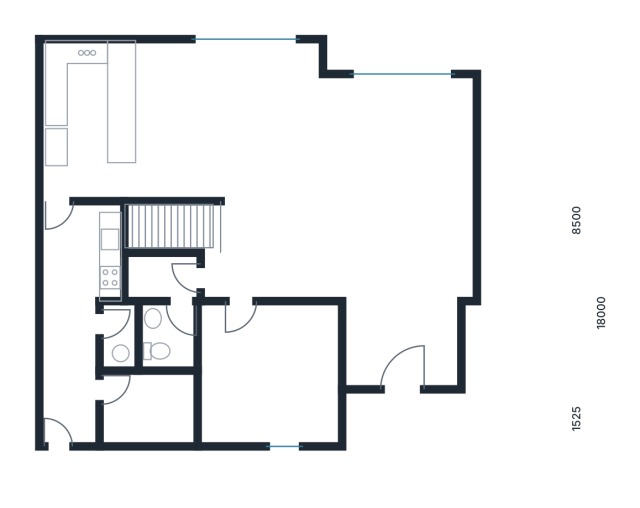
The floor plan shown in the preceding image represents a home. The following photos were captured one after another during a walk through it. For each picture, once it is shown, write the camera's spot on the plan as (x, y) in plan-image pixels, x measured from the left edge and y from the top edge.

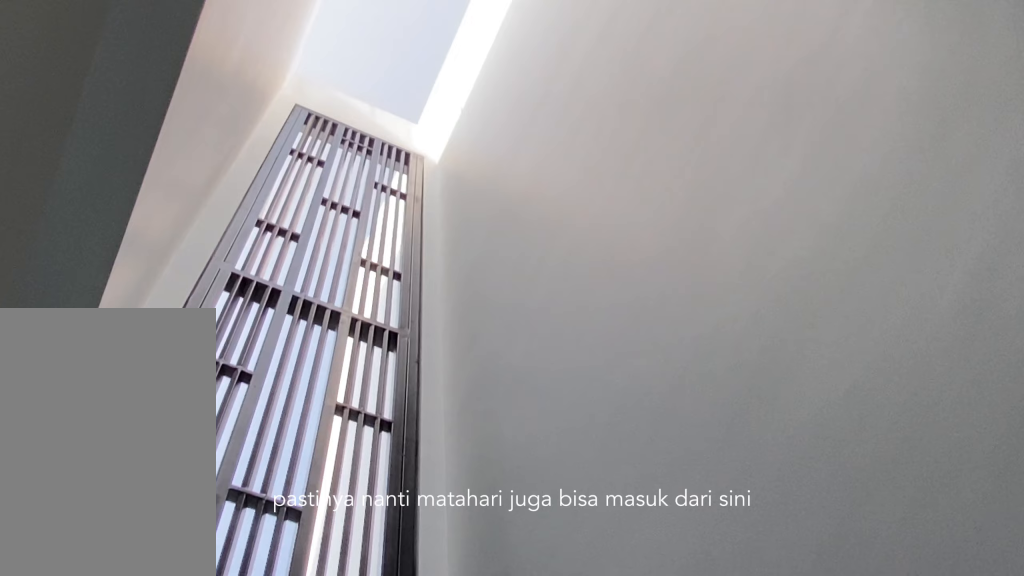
(71, 402)
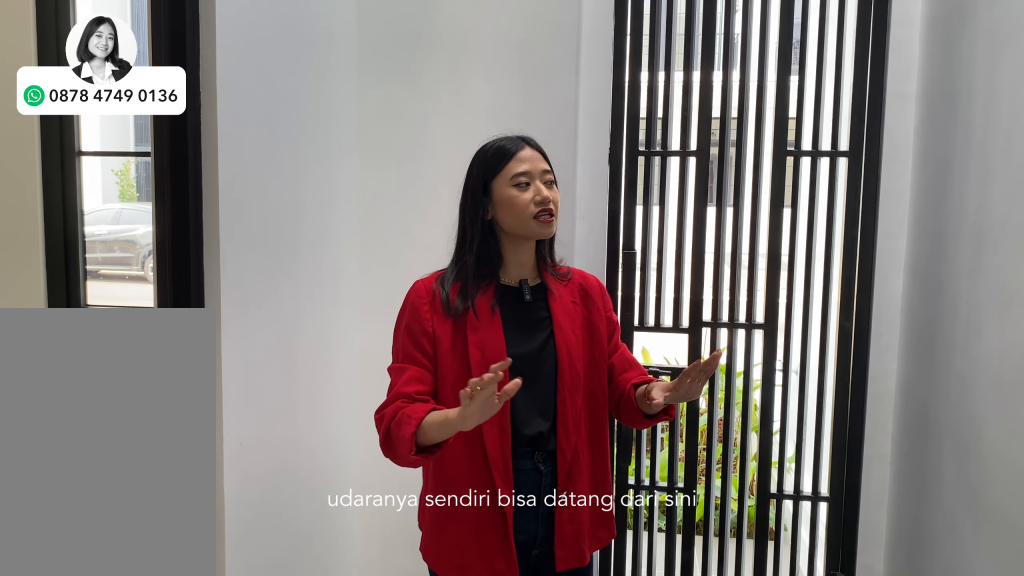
(71, 402)
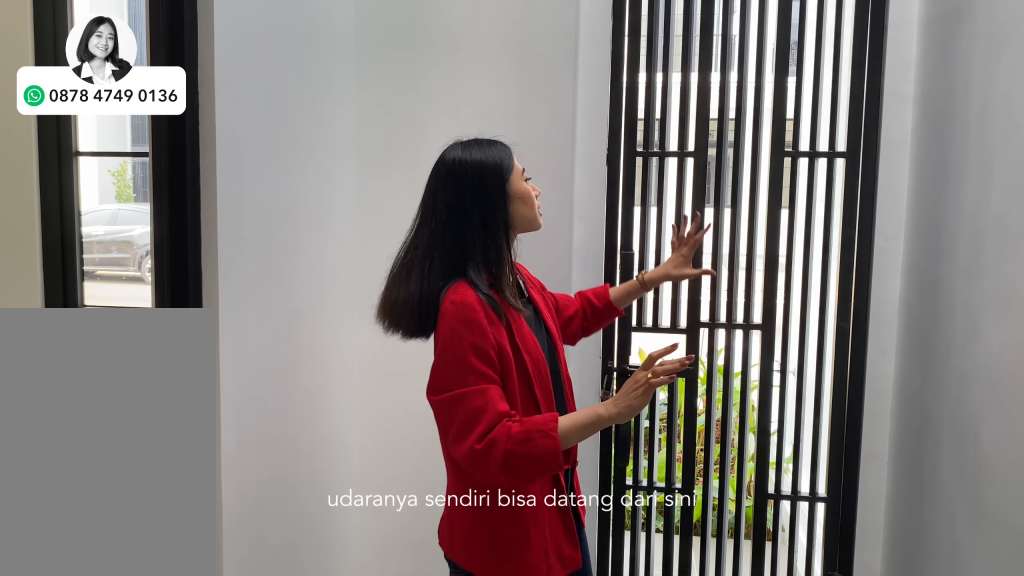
(71, 402)
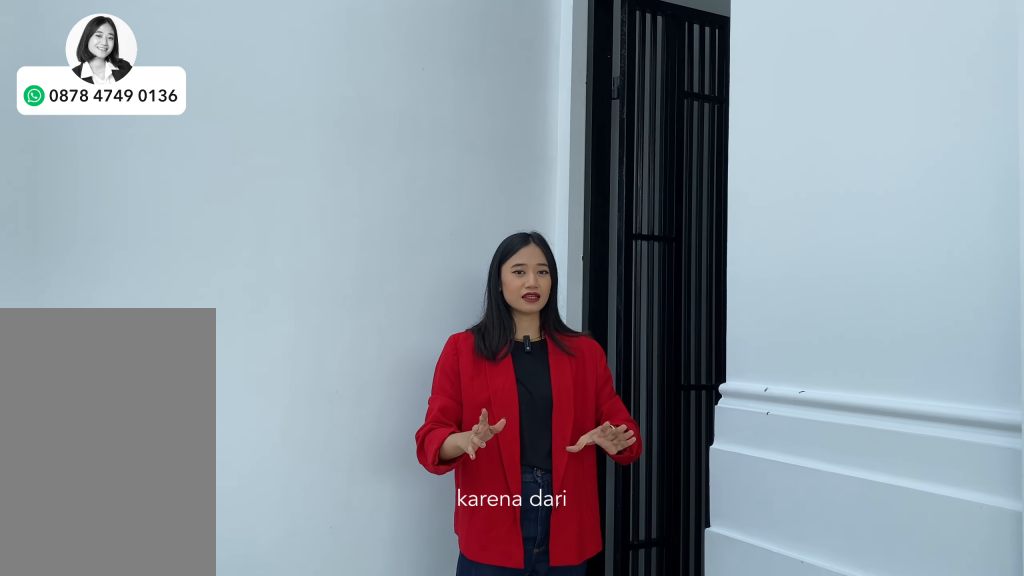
(75, 472)
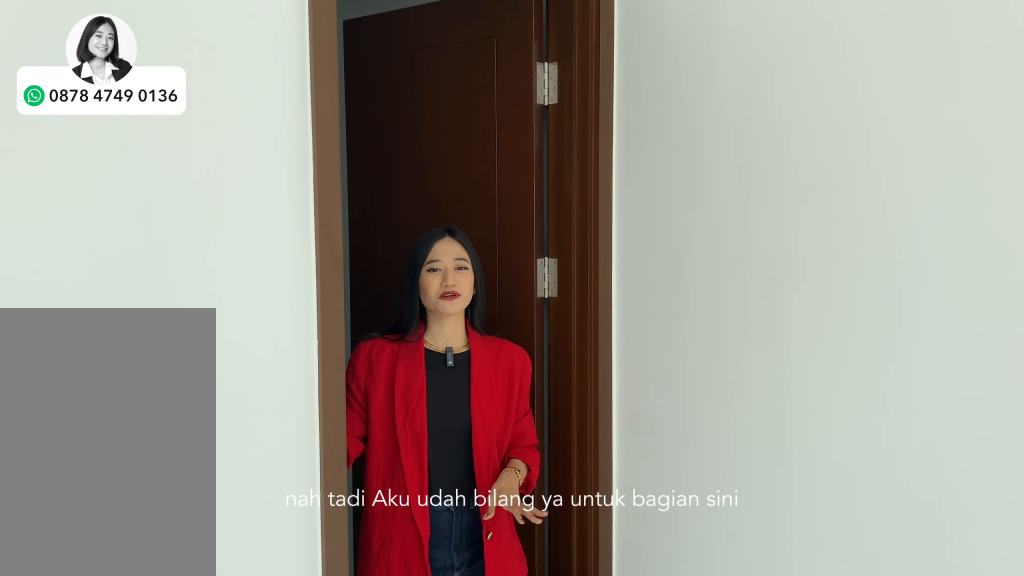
(122, 149)
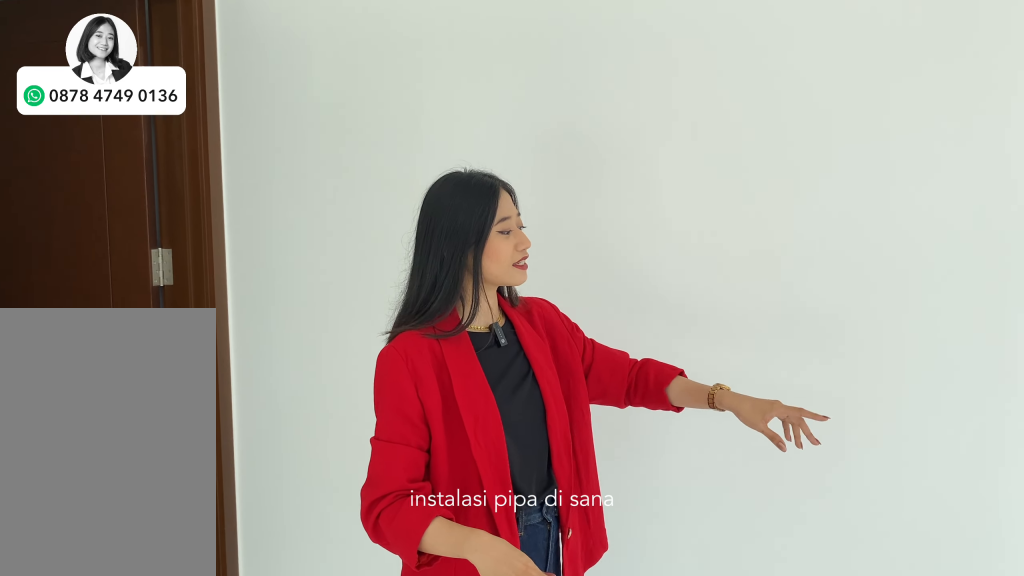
(123, 149)
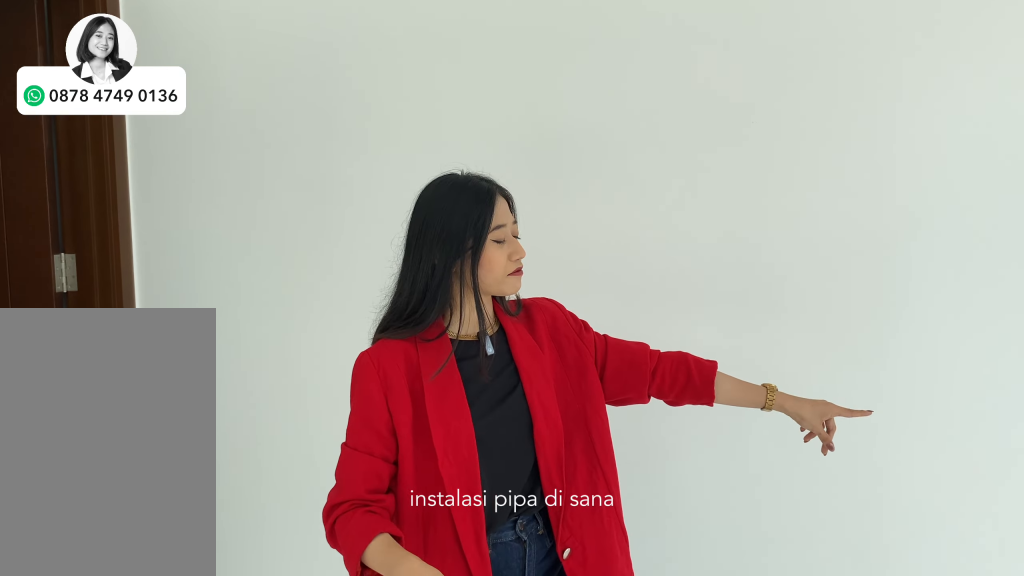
(122, 149)
